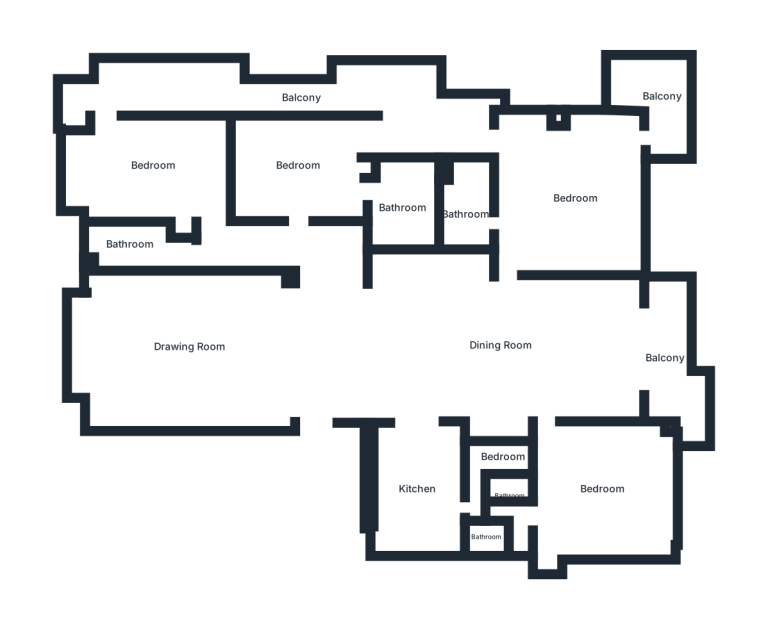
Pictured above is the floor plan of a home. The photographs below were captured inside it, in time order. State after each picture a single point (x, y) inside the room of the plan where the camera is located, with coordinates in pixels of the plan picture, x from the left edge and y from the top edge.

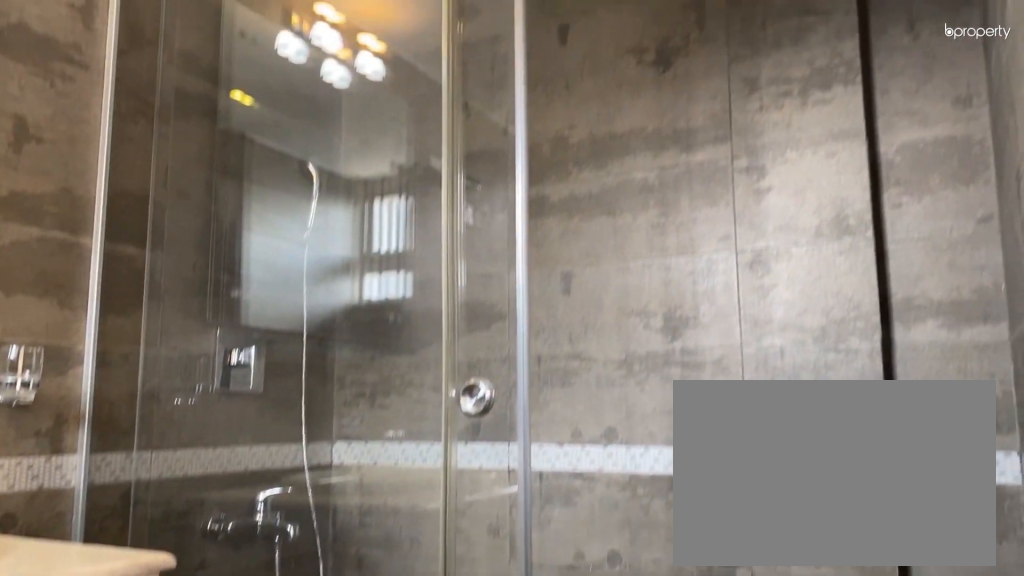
(400, 208)
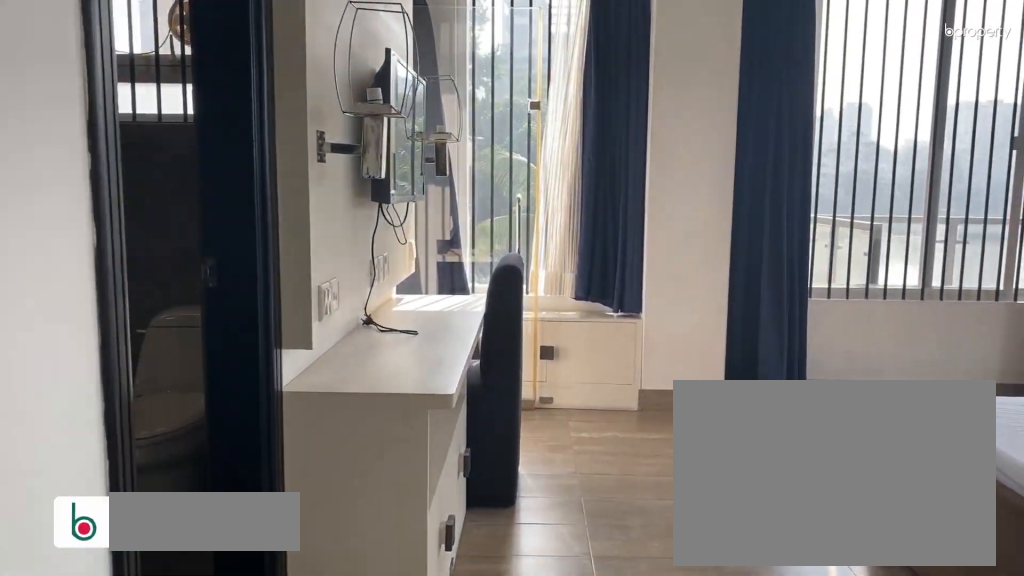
(566, 201)
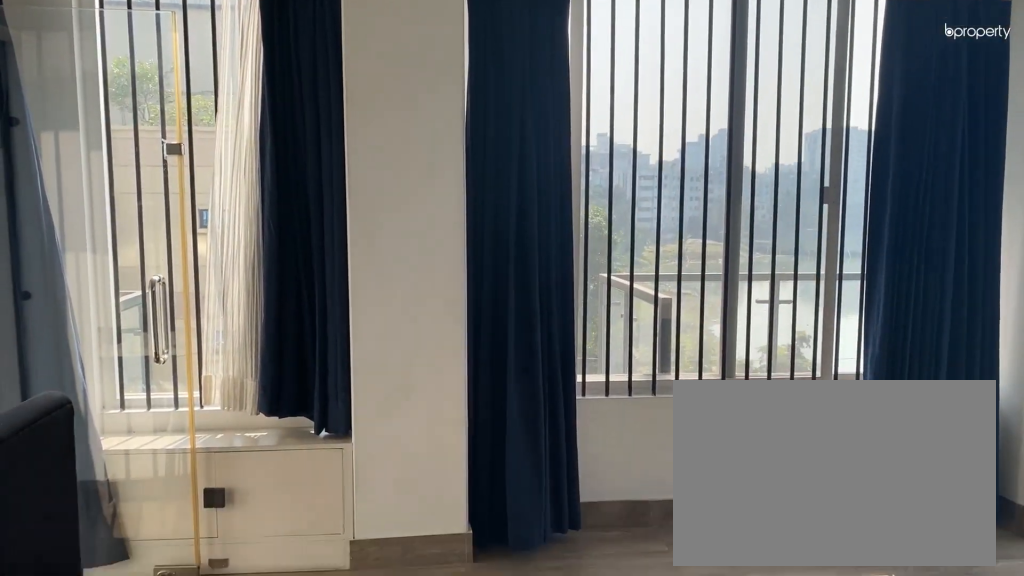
(566, 201)
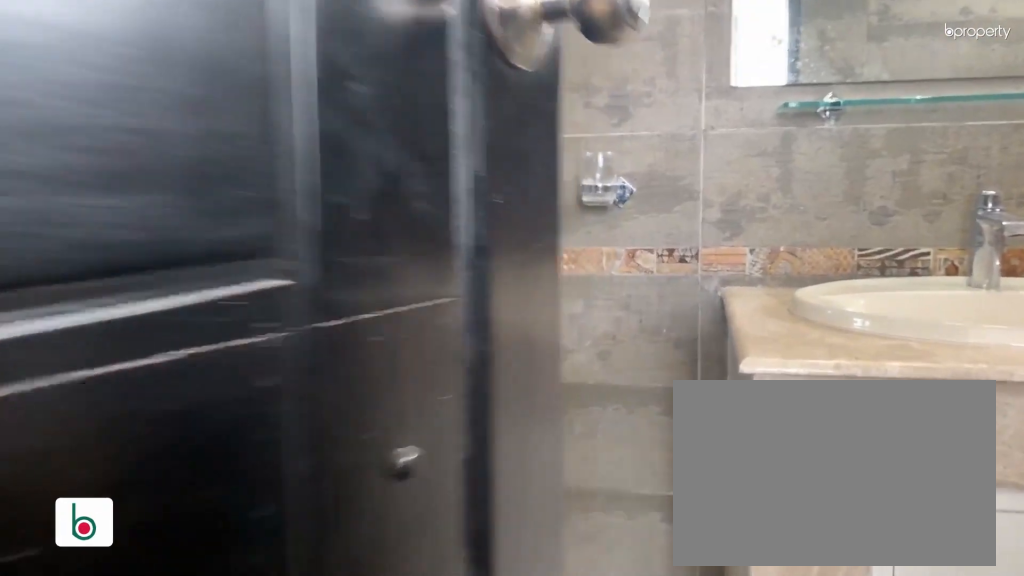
(461, 213)
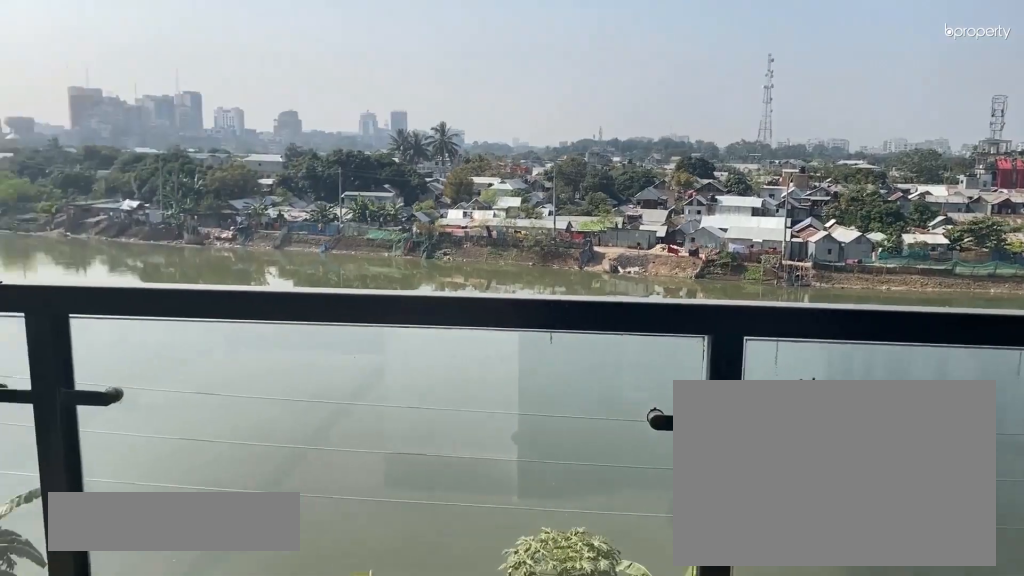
(662, 96)
